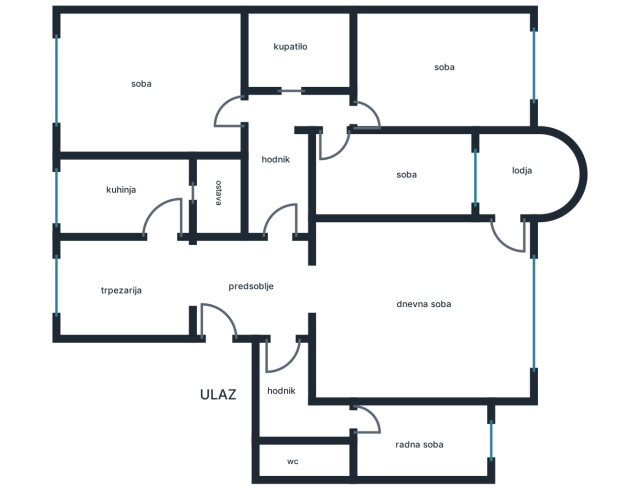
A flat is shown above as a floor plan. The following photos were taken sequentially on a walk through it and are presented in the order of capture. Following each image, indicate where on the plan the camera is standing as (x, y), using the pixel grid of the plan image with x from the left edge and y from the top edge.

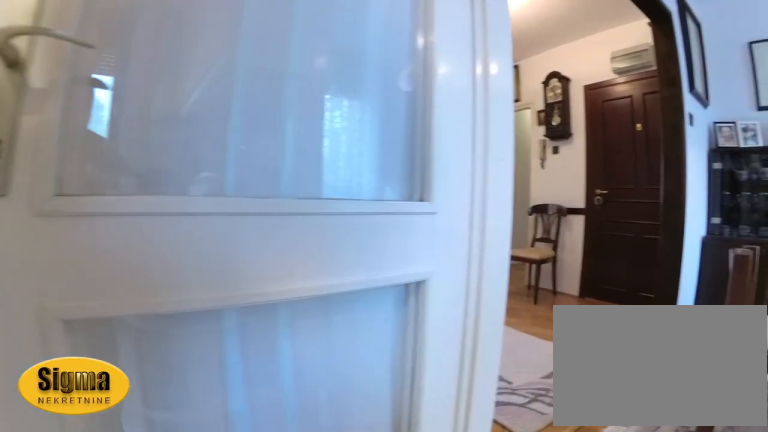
(145, 204)
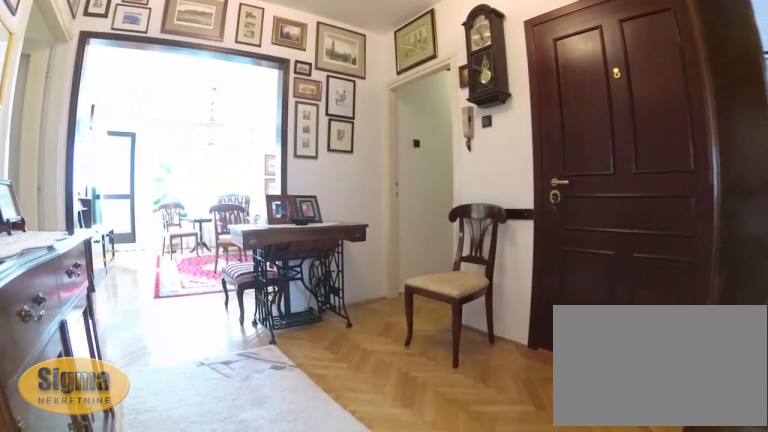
(168, 253)
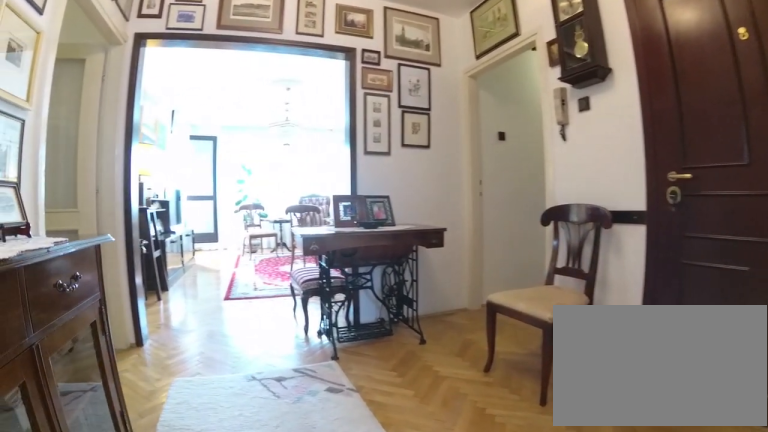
(172, 270)
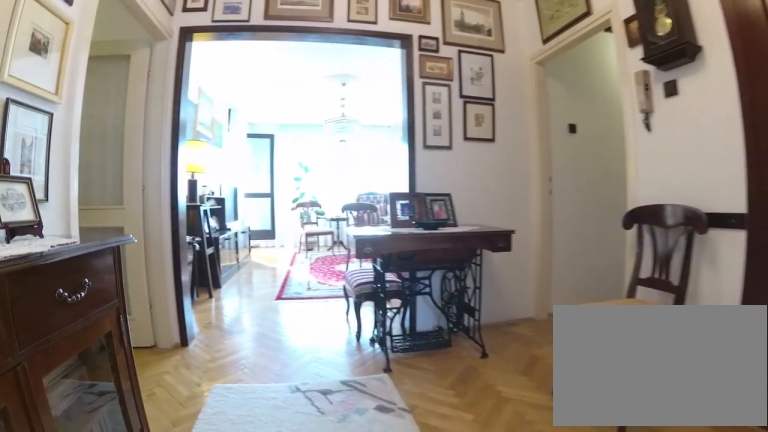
(177, 275)
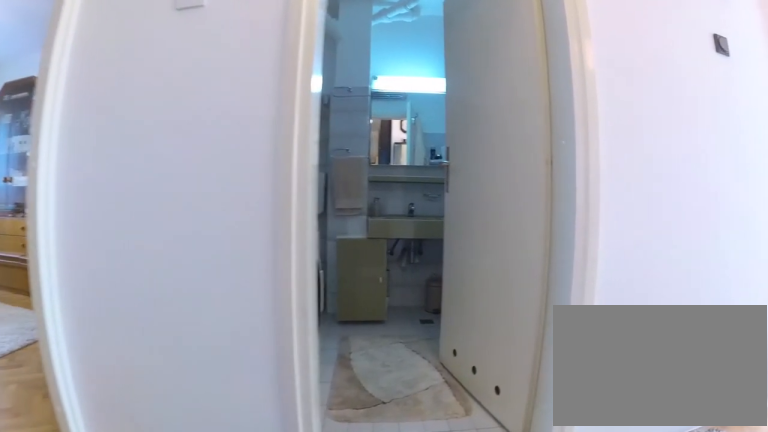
(282, 170)
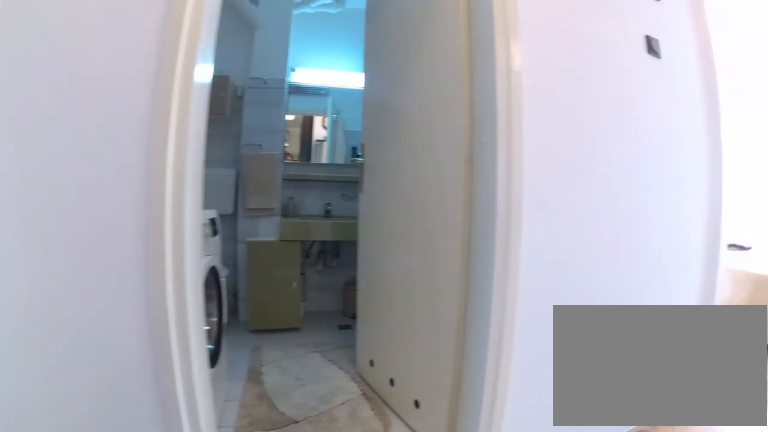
(280, 165)
